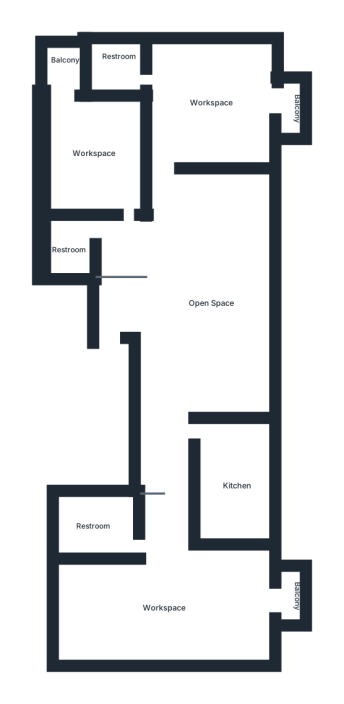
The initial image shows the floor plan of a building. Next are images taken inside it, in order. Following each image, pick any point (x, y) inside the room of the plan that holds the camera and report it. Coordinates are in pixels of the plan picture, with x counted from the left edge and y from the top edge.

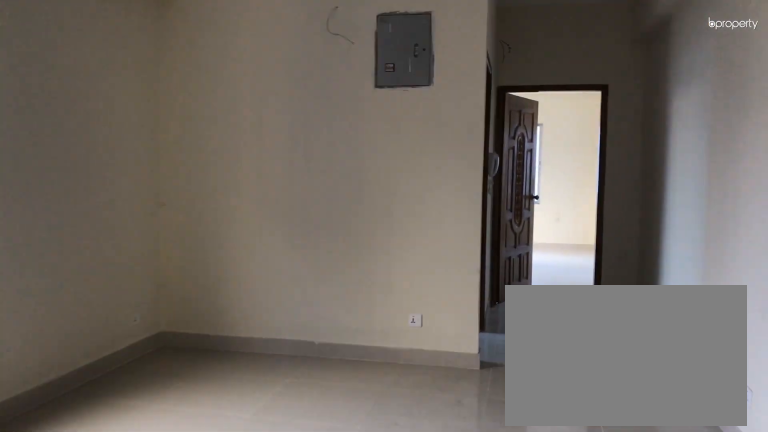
(203, 291)
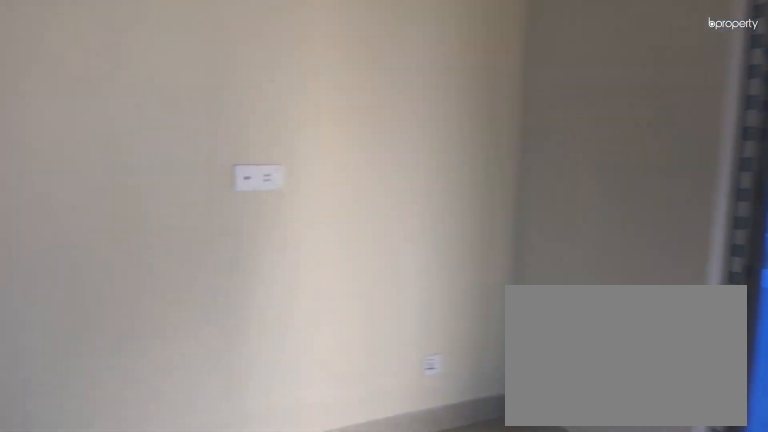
(166, 610)
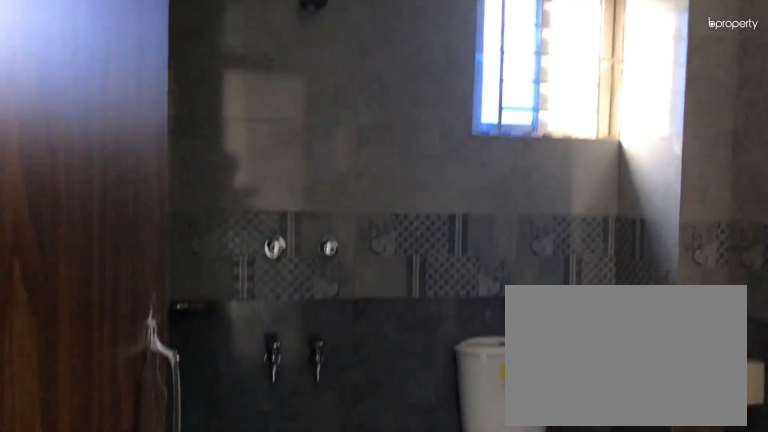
(94, 528)
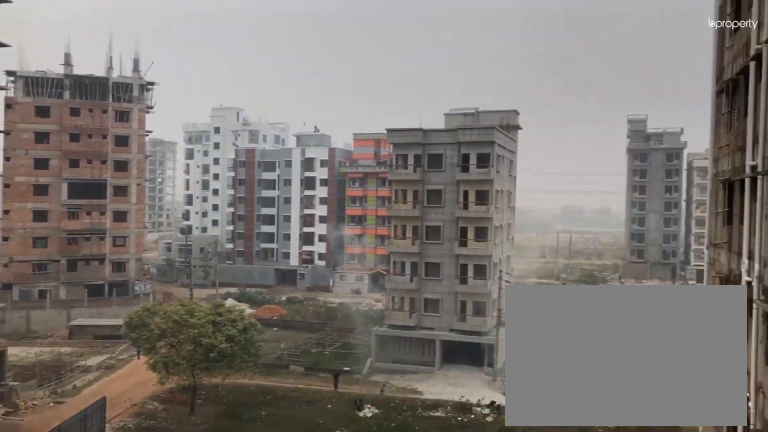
(287, 604)
